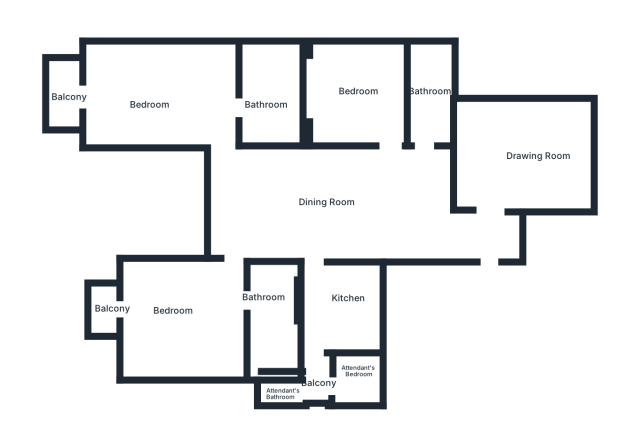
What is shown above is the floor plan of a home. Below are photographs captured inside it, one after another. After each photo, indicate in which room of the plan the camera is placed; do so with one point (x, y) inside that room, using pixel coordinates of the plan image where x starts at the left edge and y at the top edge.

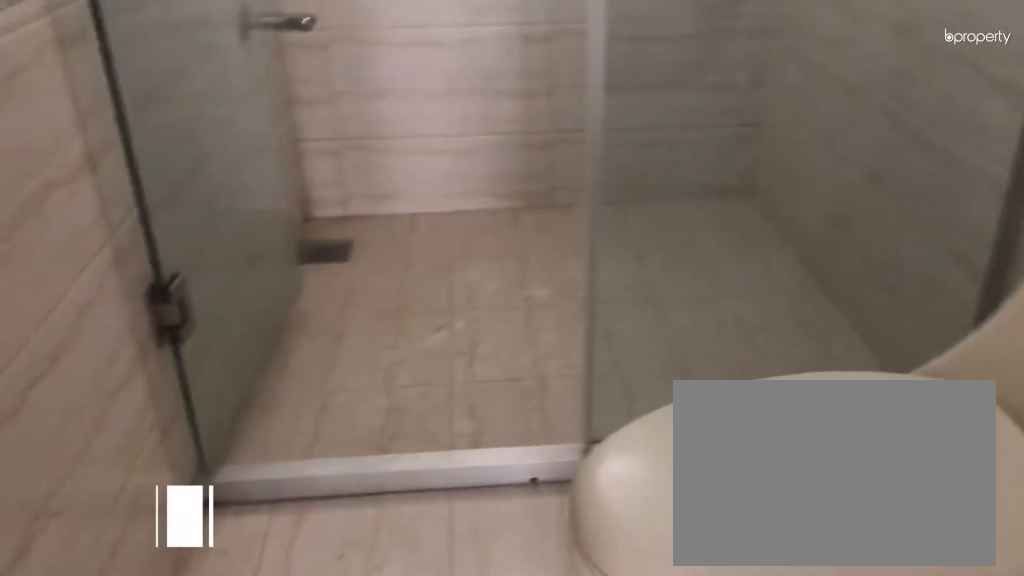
(431, 98)
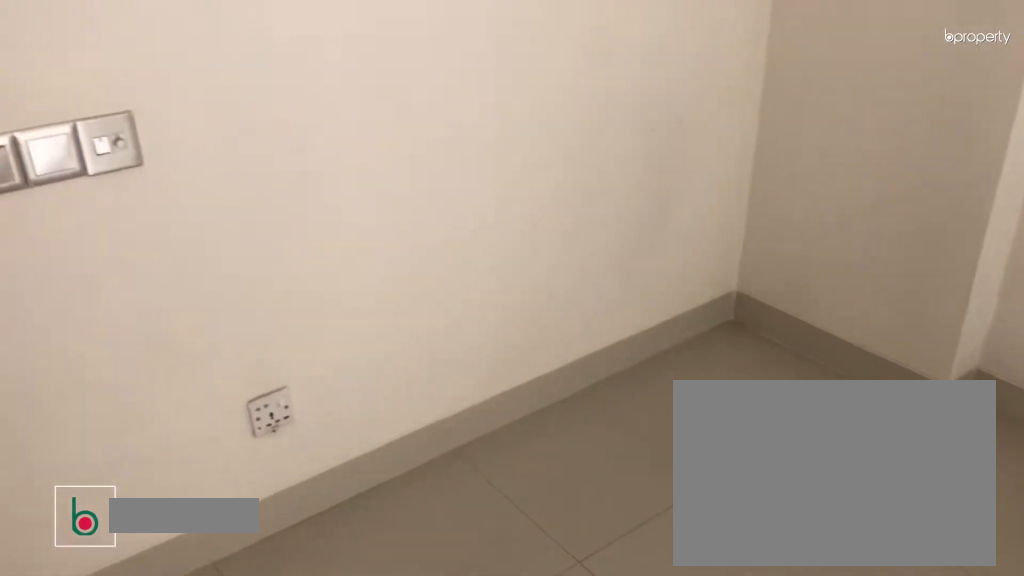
(360, 95)
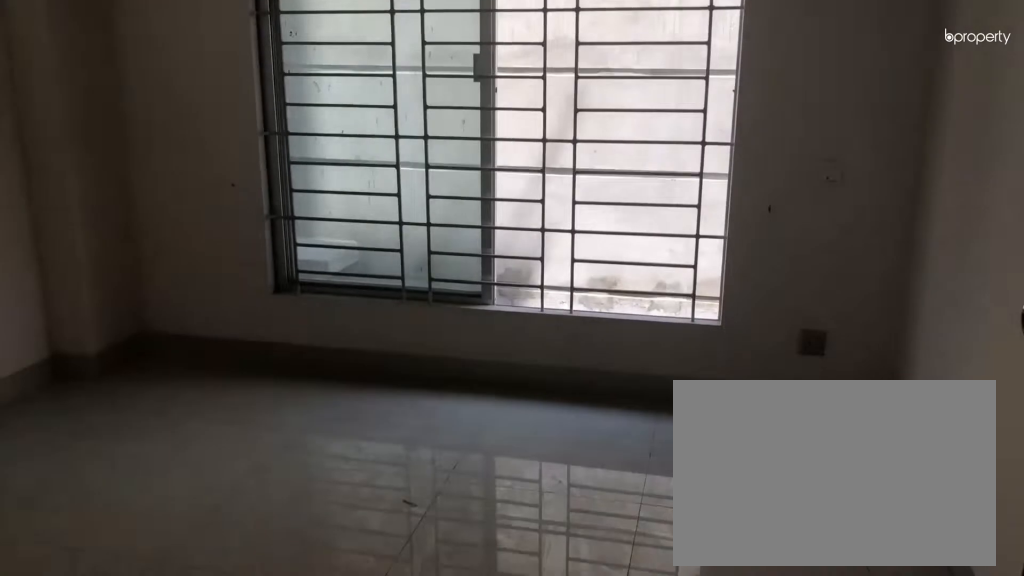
(360, 95)
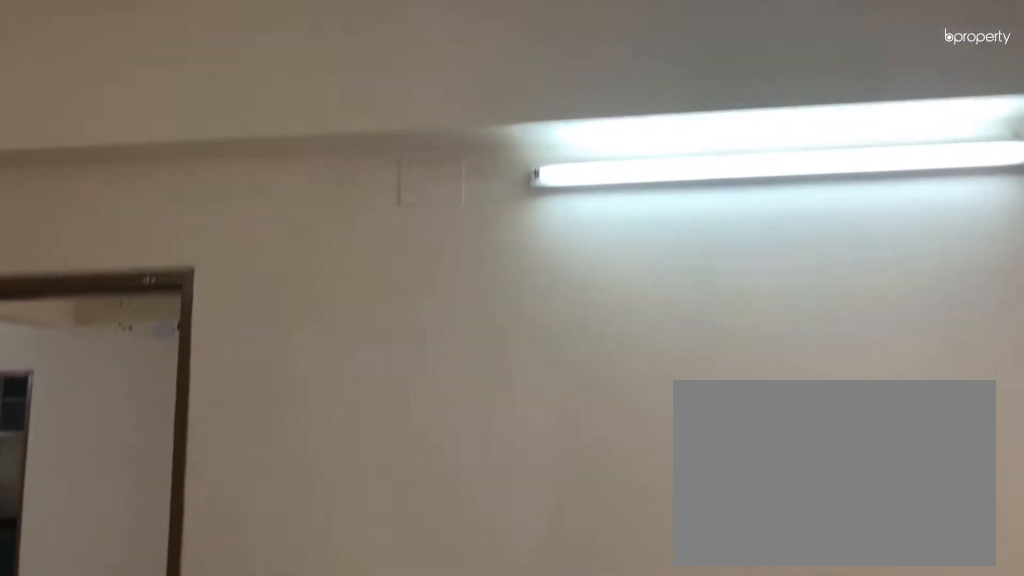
(140, 90)
